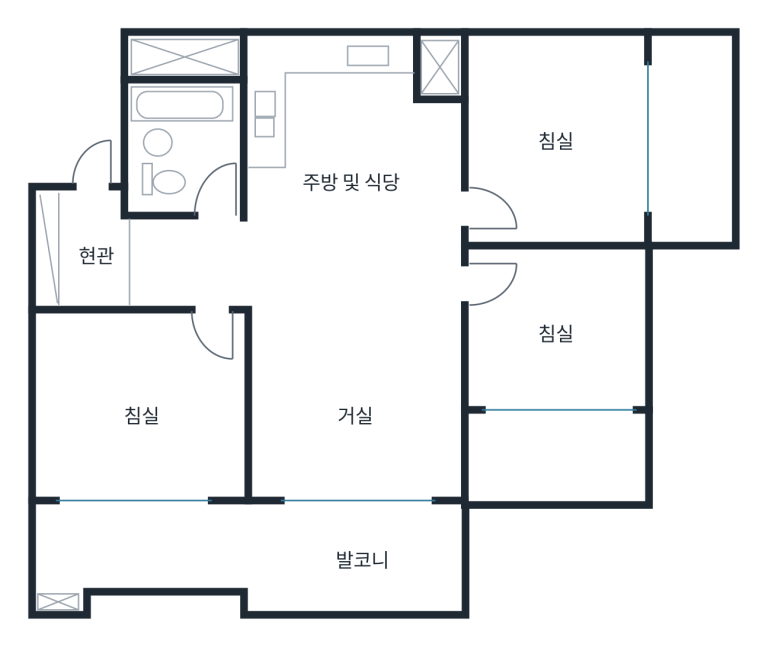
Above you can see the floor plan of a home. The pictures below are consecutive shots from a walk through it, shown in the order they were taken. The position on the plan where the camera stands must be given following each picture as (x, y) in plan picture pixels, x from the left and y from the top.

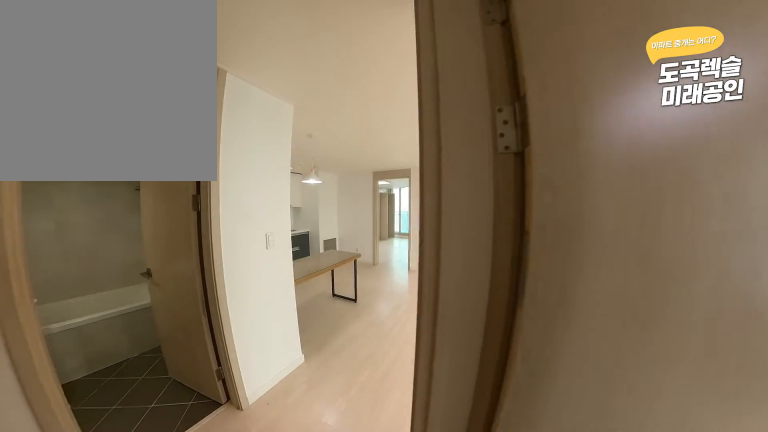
(202, 308)
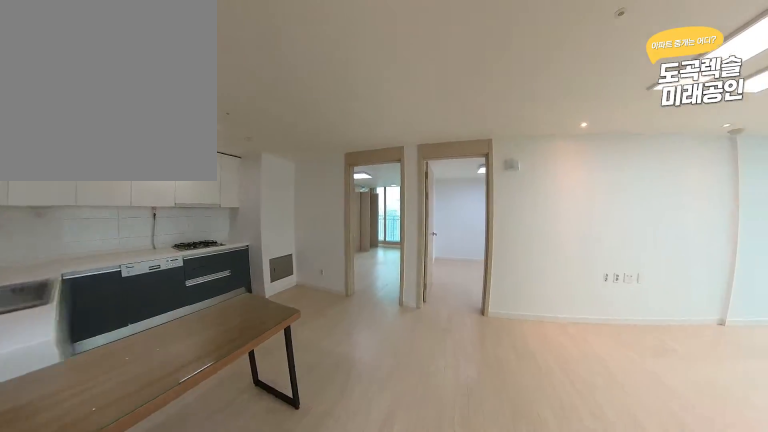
(279, 262)
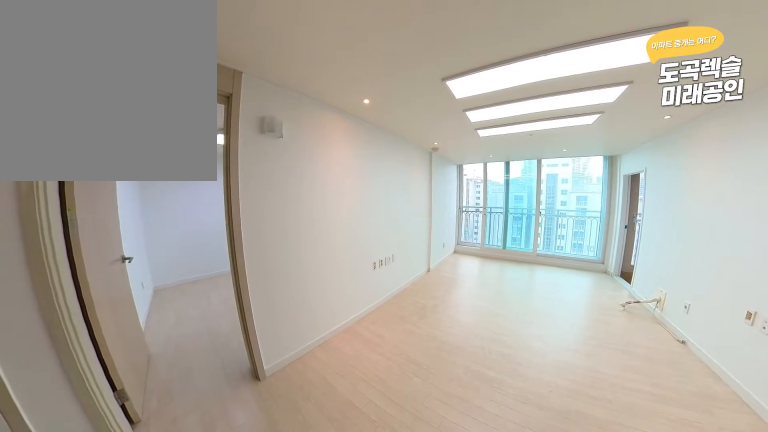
(333, 276)
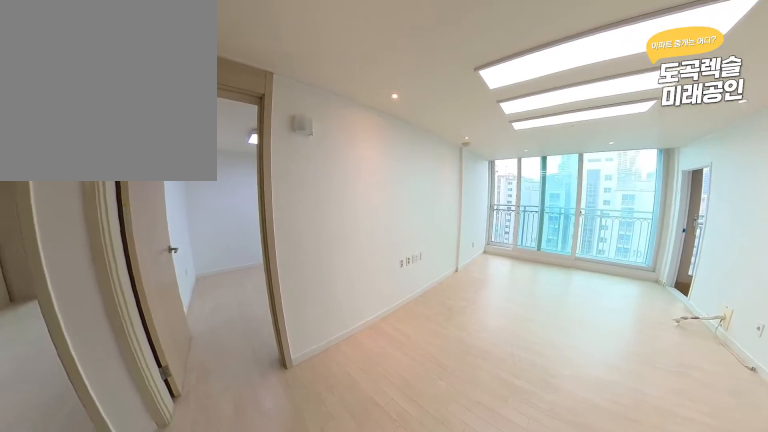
(333, 276)
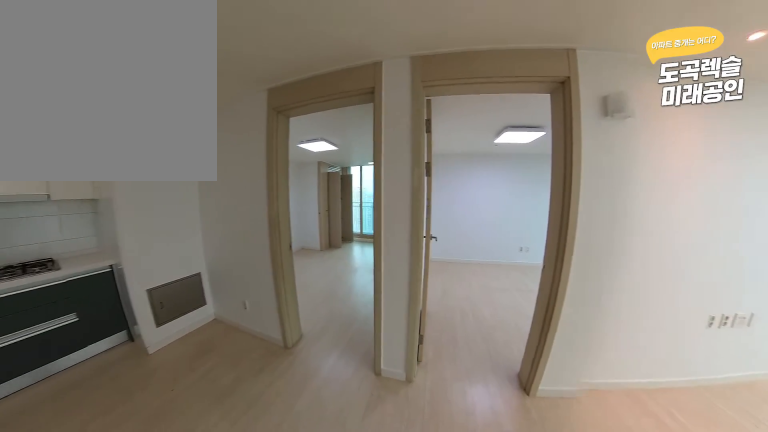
(333, 276)
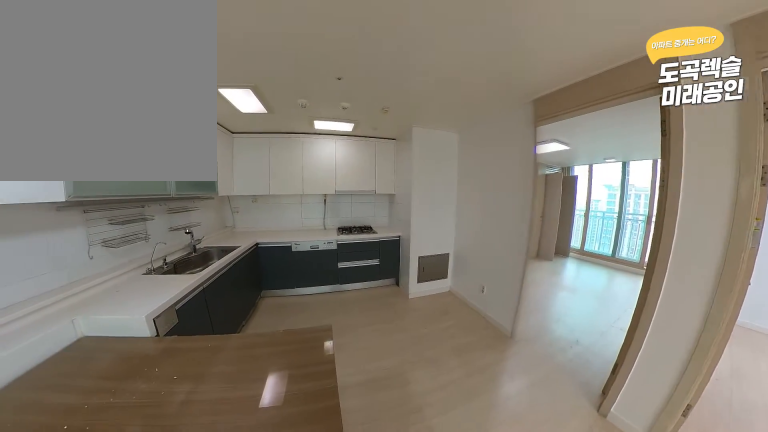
(332, 276)
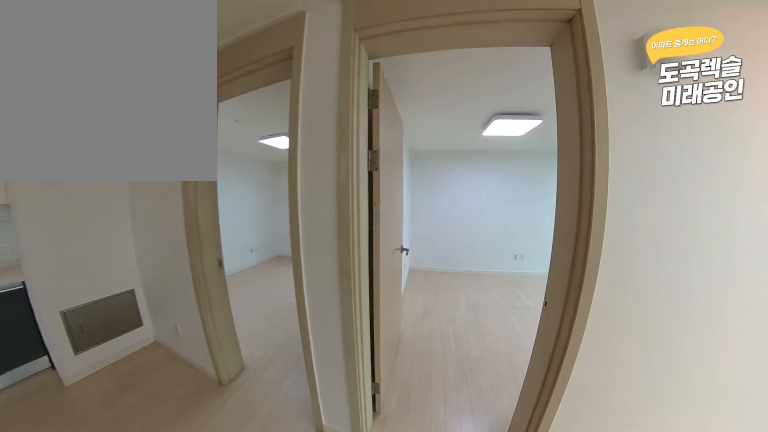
(333, 276)
